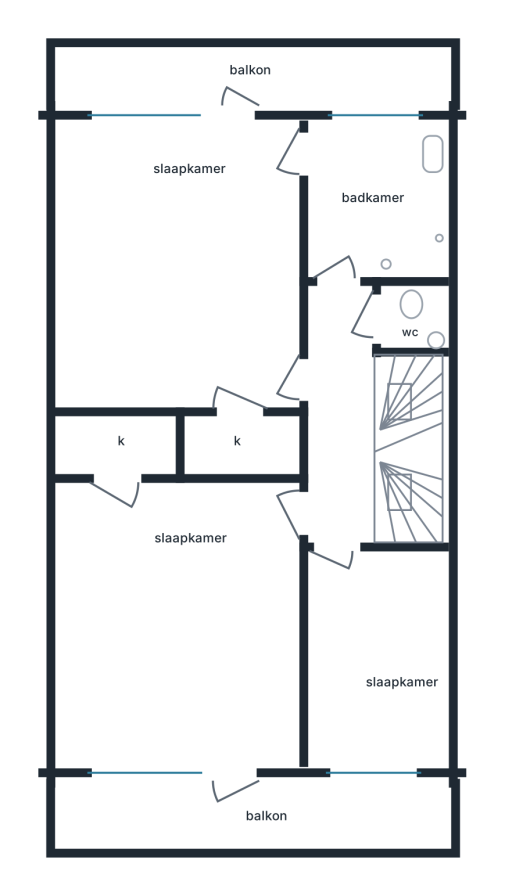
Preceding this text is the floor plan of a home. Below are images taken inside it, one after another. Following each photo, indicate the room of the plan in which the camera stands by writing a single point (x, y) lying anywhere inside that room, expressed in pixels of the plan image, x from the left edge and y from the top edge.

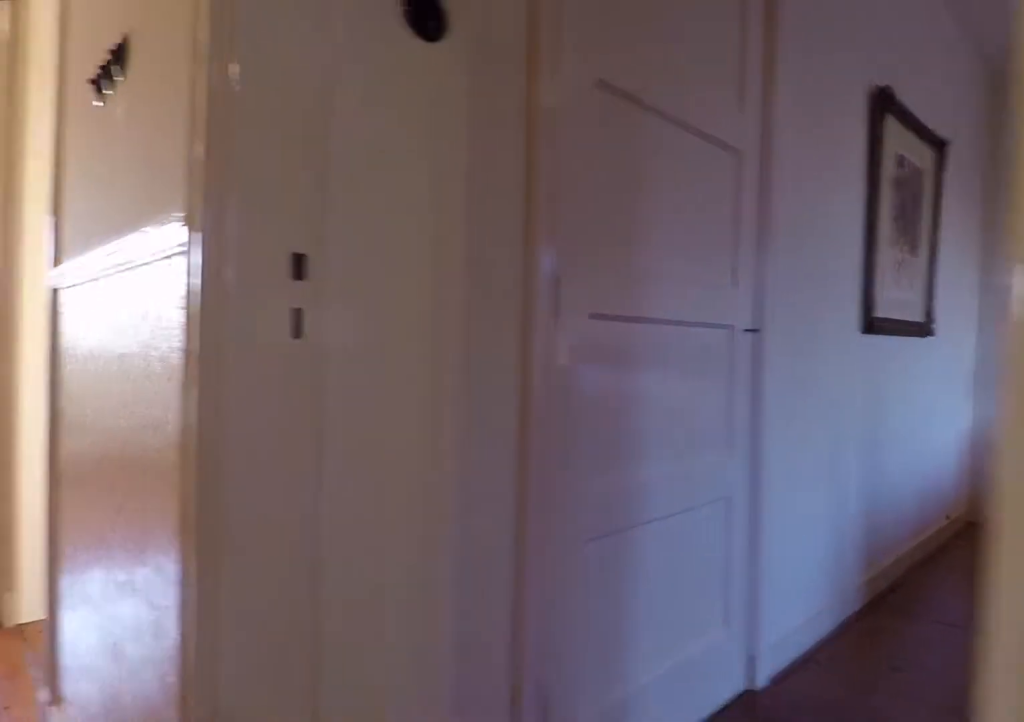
(342, 414)
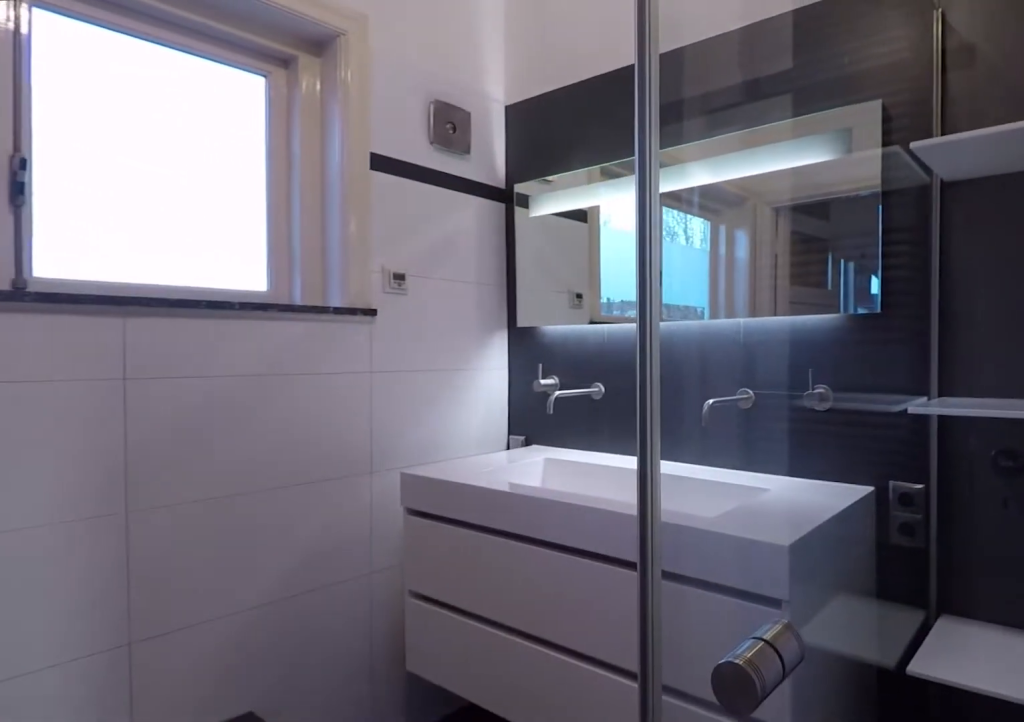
(376, 202)
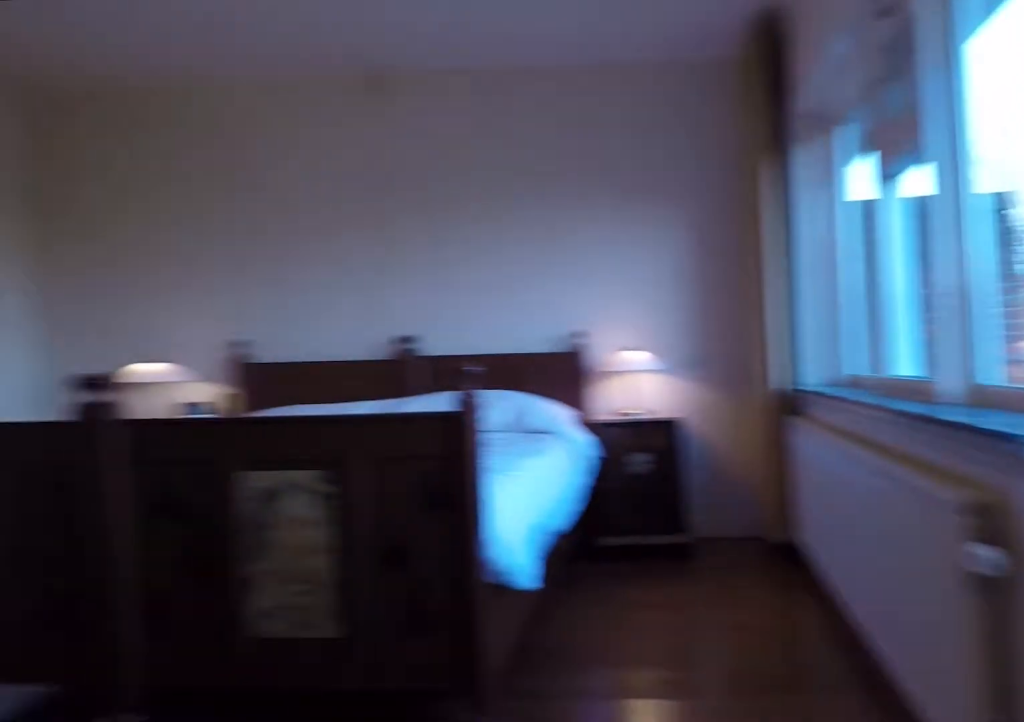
(180, 261)
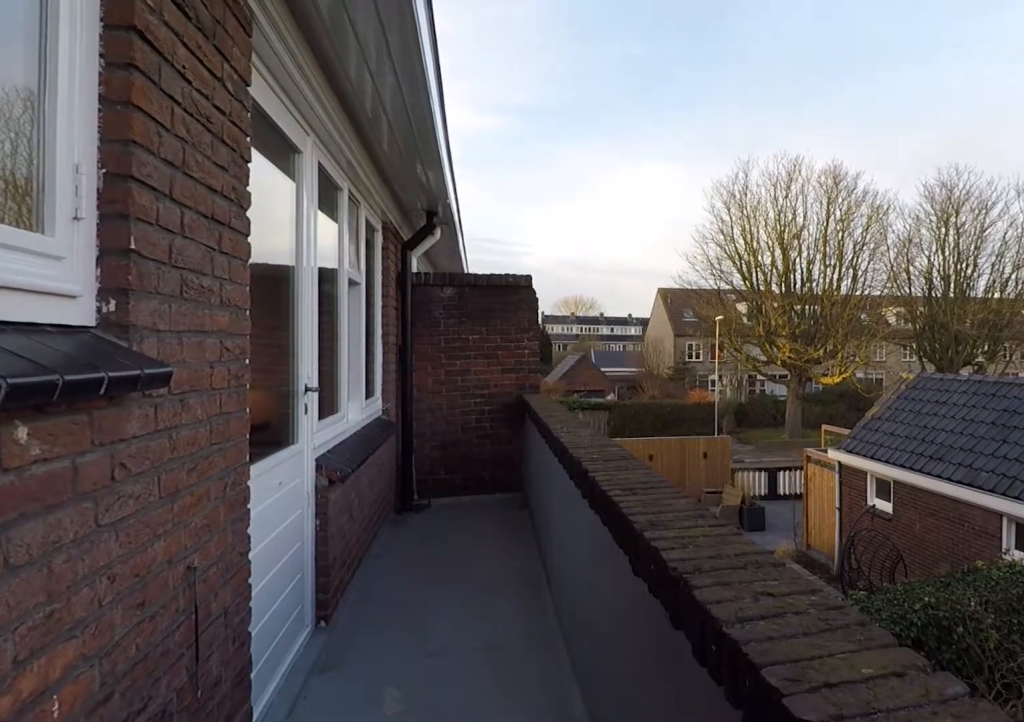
(248, 78)
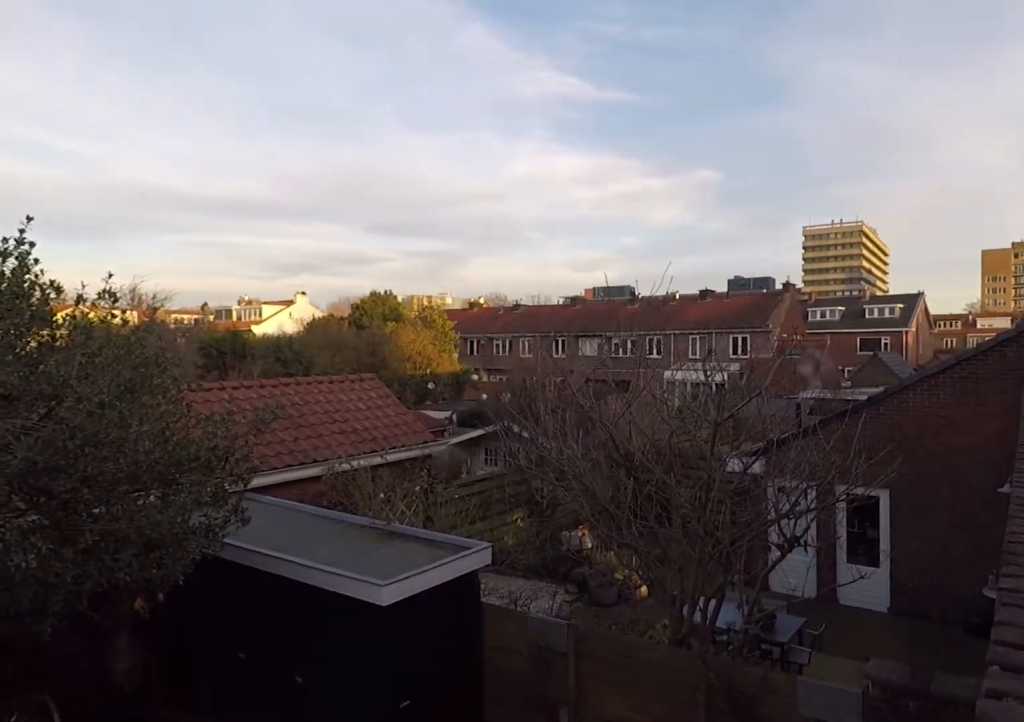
(248, 78)
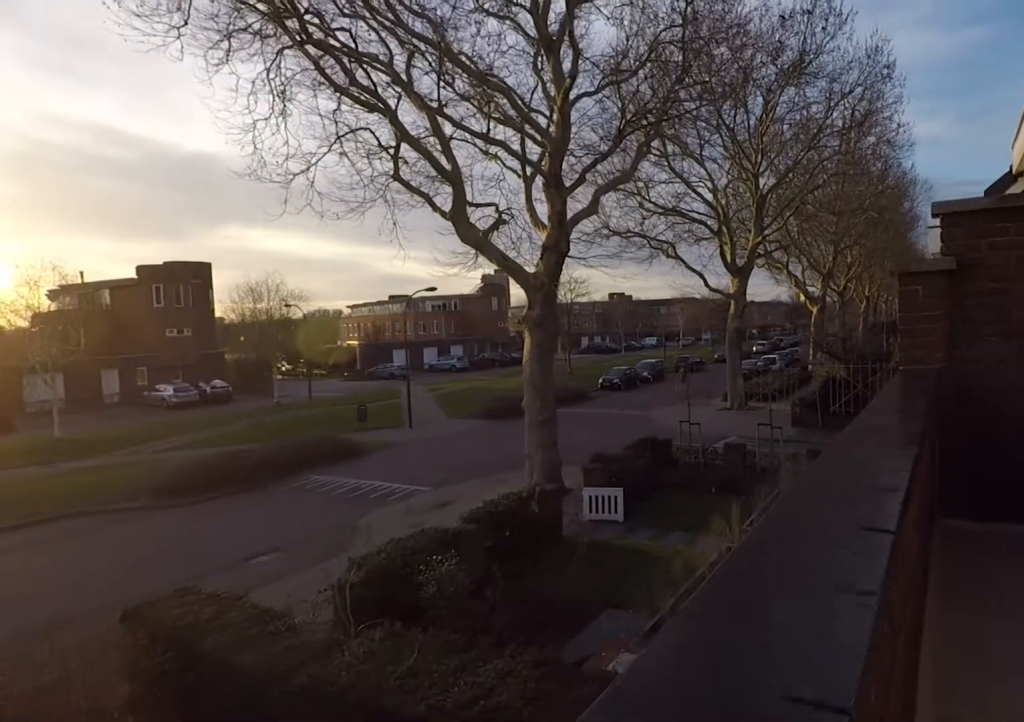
(248, 816)
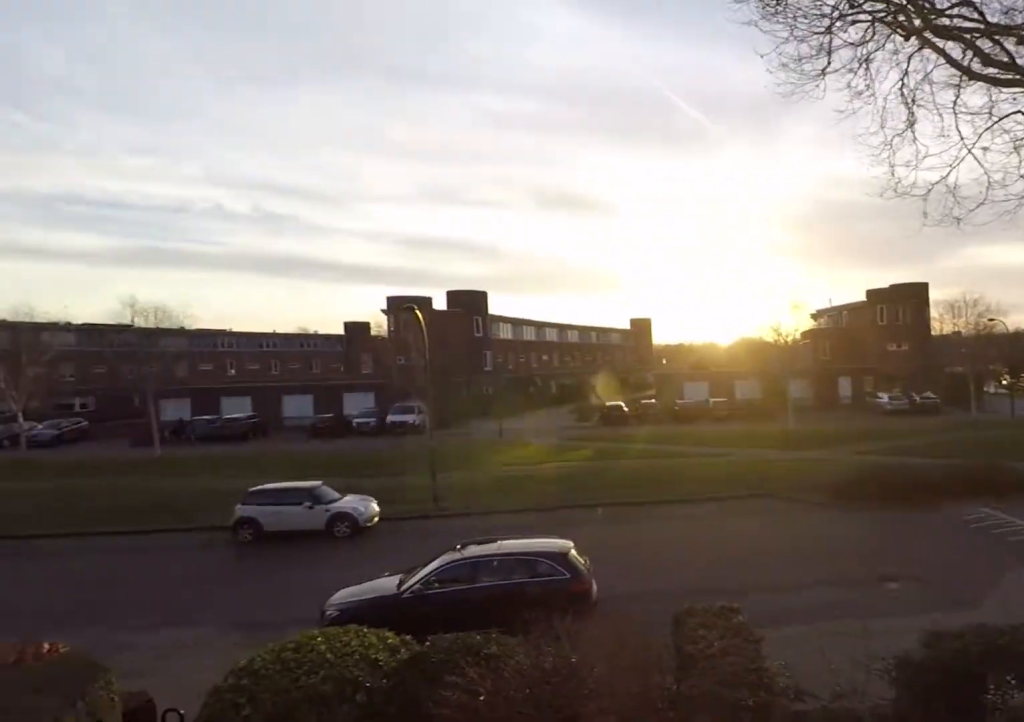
(248, 816)
